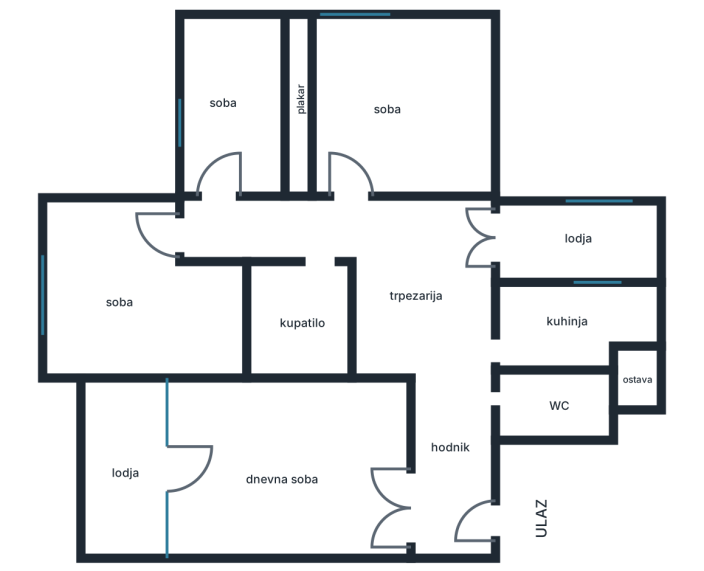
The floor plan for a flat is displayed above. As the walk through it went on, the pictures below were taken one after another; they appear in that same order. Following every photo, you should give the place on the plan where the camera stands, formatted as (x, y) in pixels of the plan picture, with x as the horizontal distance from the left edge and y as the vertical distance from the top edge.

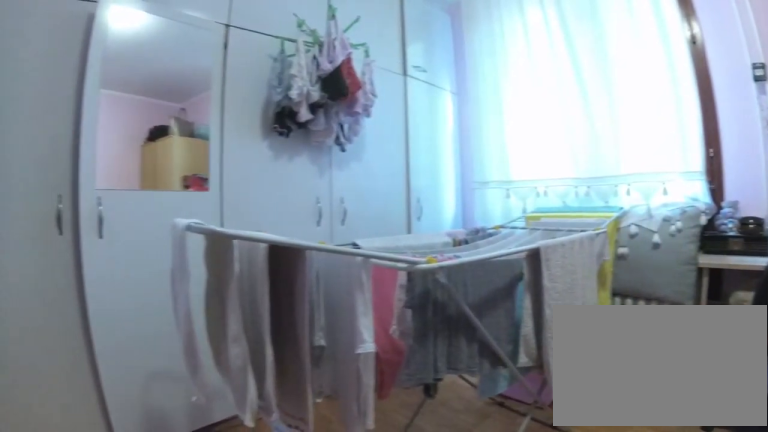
(409, 141)
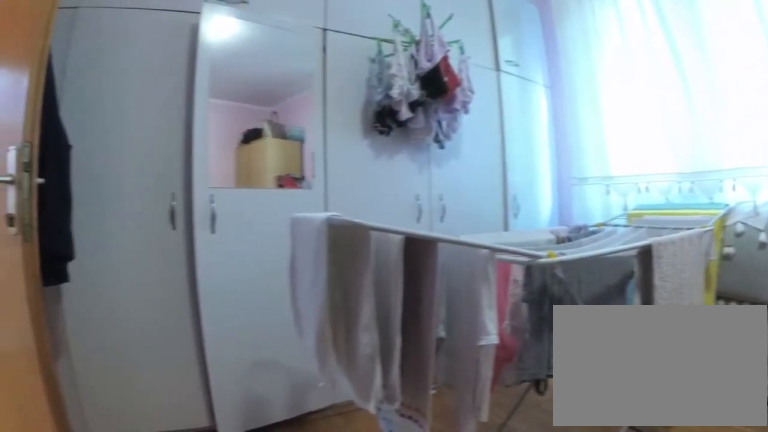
(410, 134)
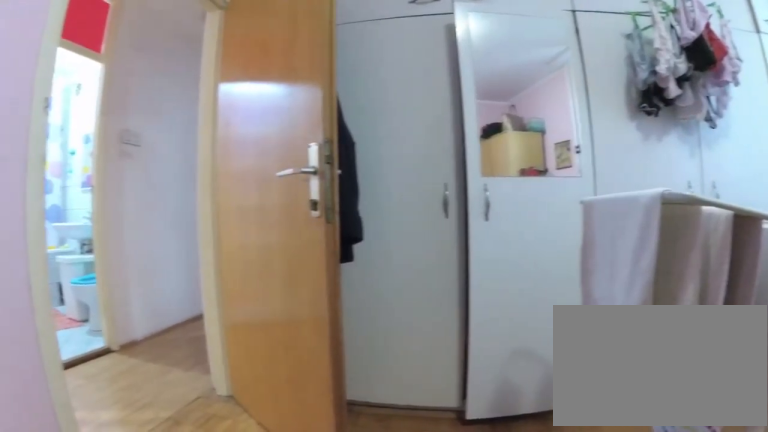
(408, 115)
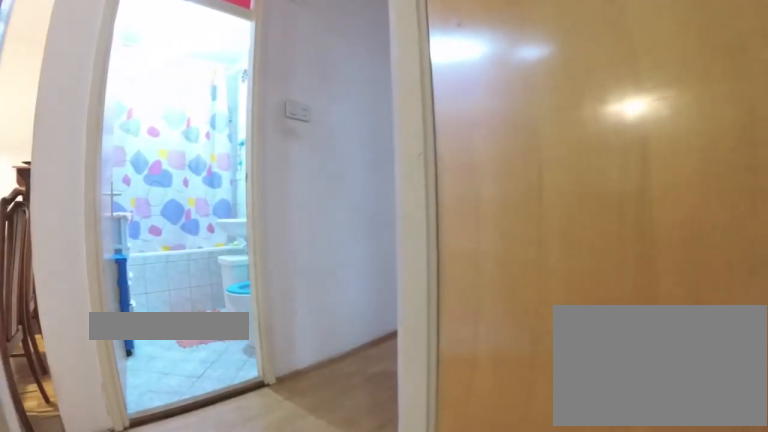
(372, 120)
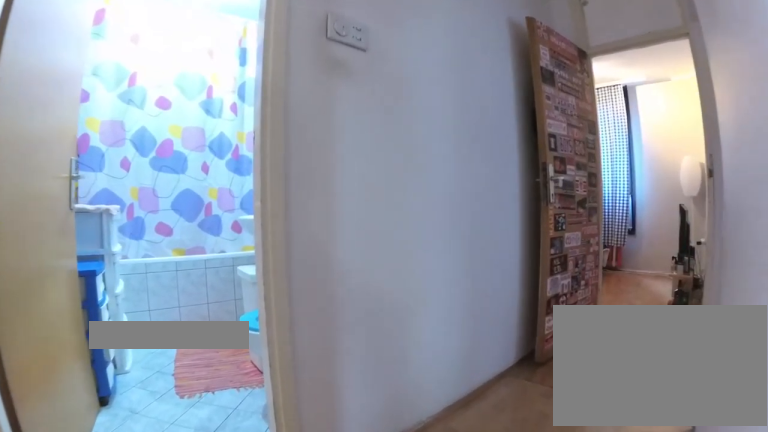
(362, 179)
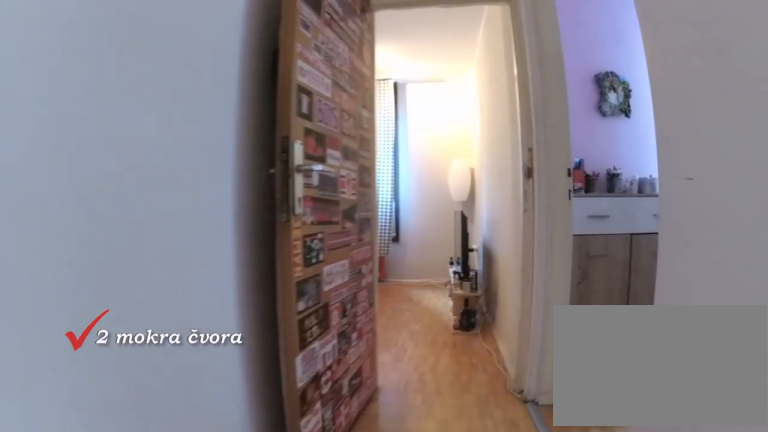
(337, 222)
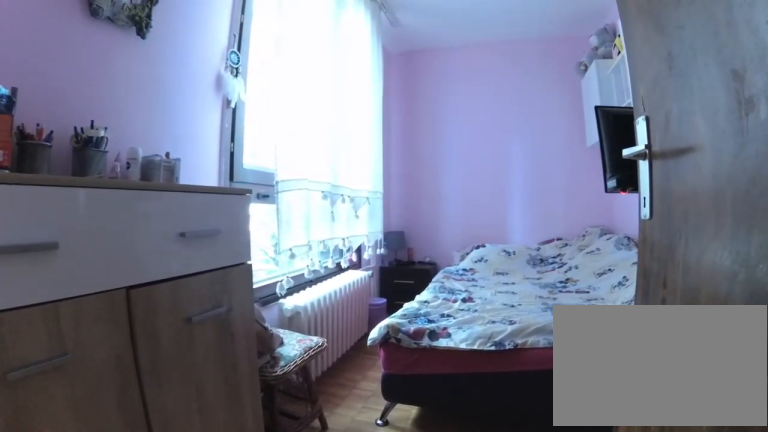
(240, 216)
